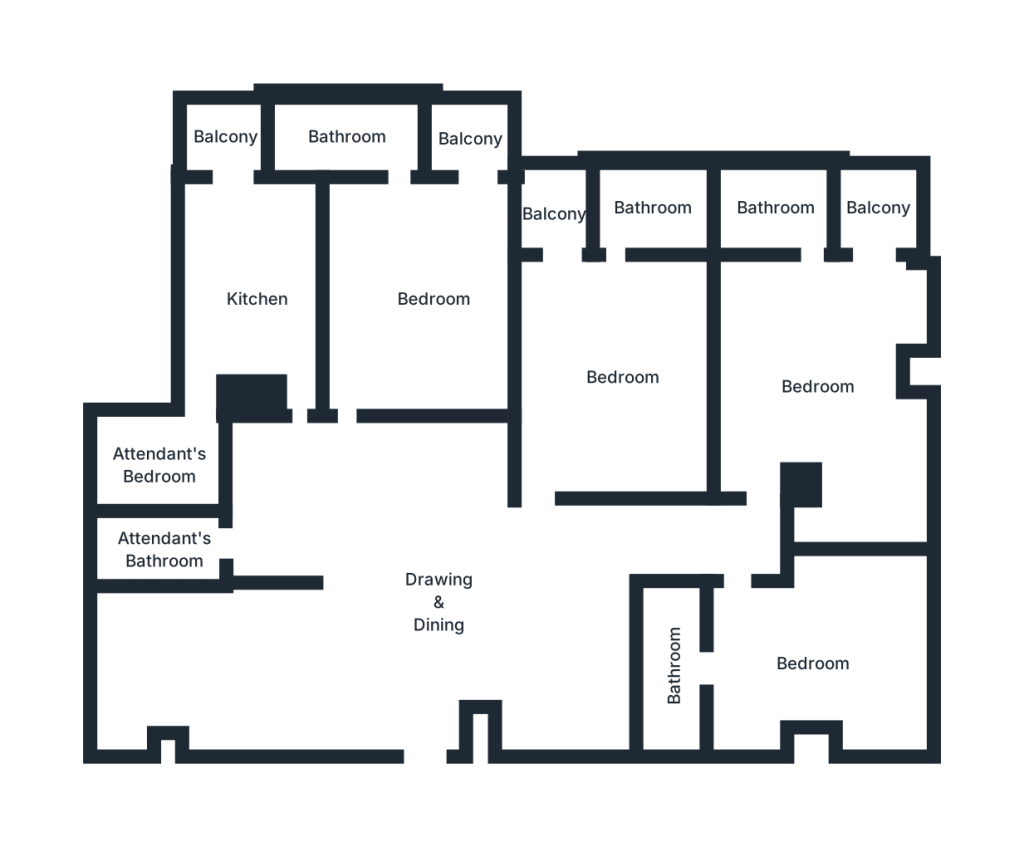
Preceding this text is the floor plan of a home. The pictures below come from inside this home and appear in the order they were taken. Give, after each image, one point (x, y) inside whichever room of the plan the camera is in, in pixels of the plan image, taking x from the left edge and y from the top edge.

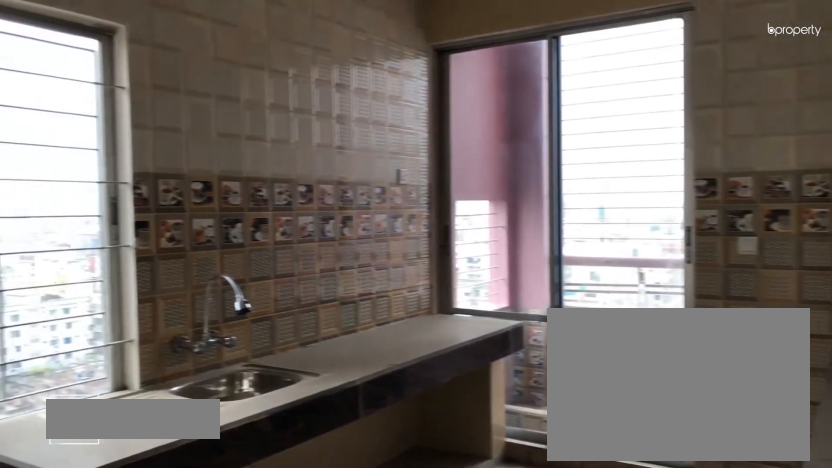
(255, 304)
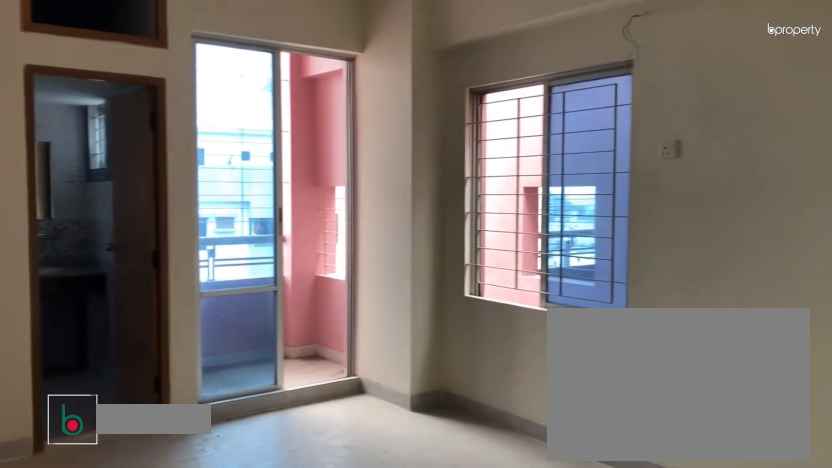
(431, 304)
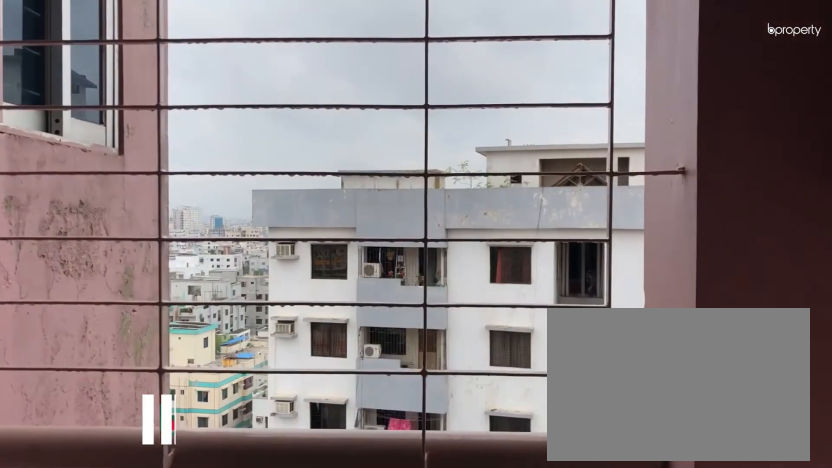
(470, 142)
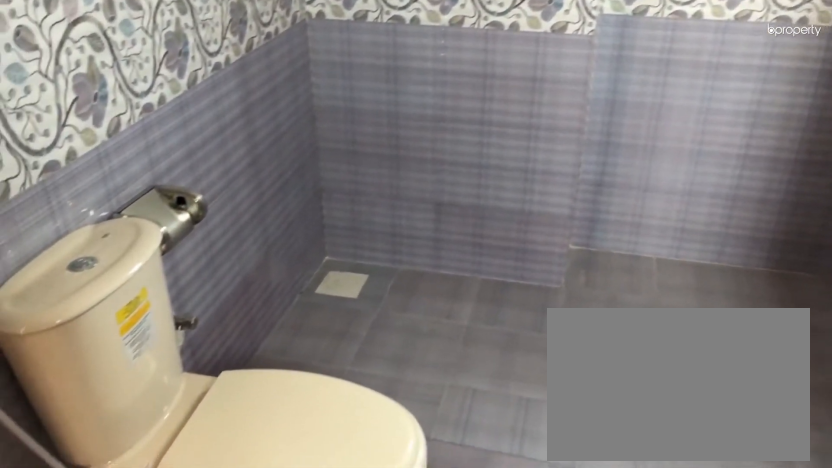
(342, 136)
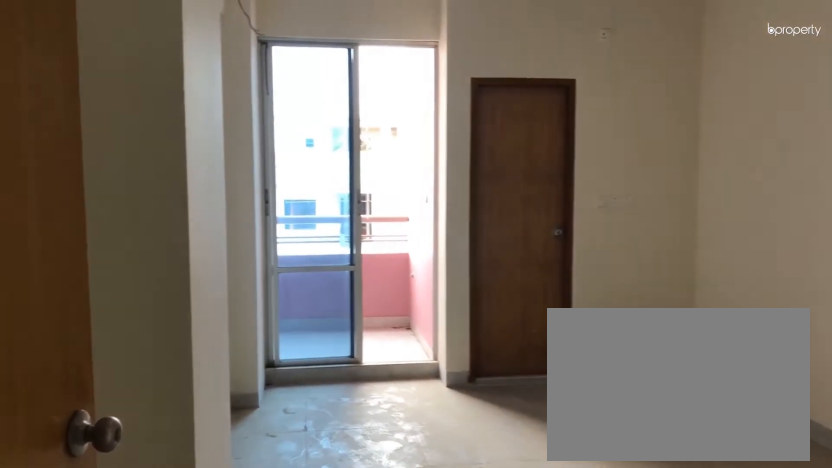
(623, 380)
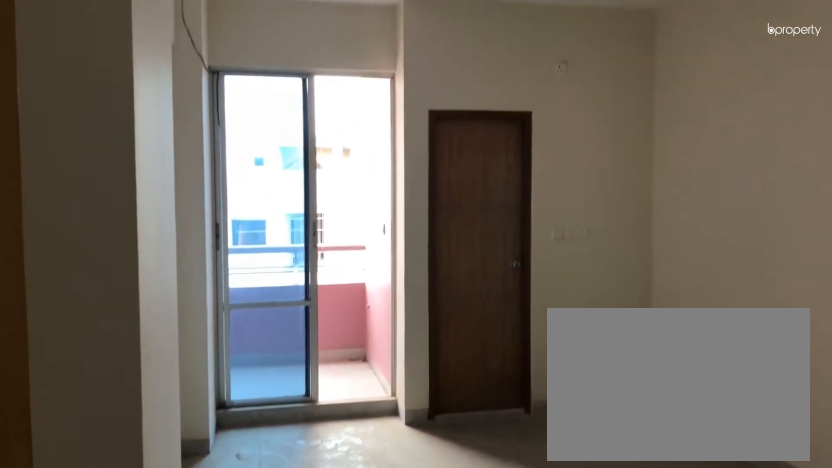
(623, 380)
